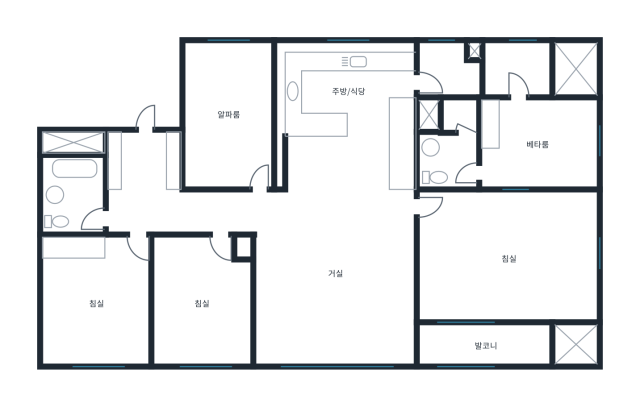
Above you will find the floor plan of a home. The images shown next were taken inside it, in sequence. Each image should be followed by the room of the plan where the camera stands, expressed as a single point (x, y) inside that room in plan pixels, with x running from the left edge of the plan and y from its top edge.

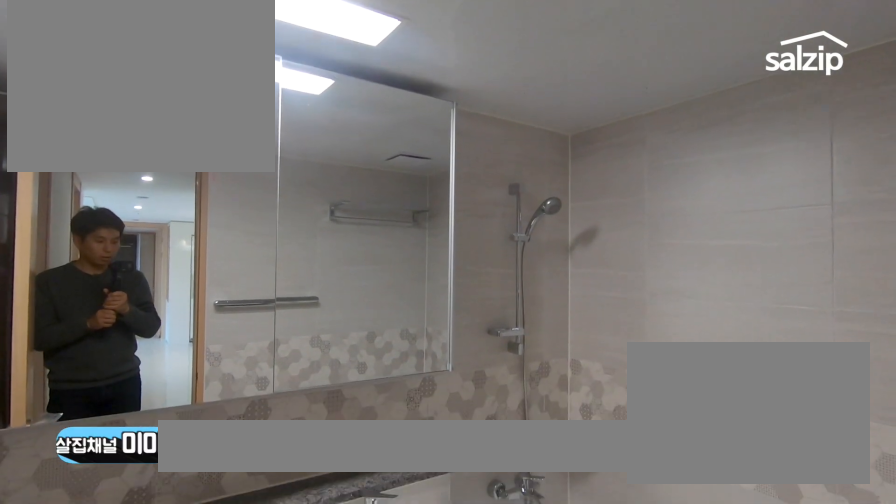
(74, 198)
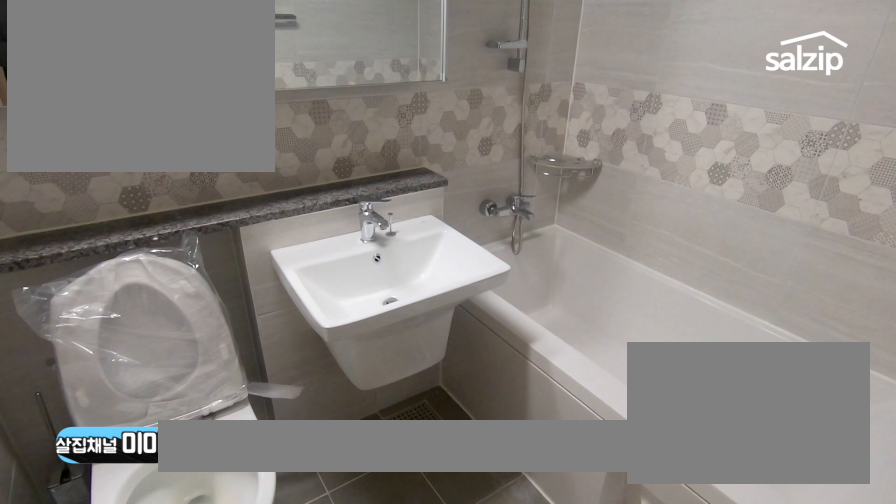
(74, 198)
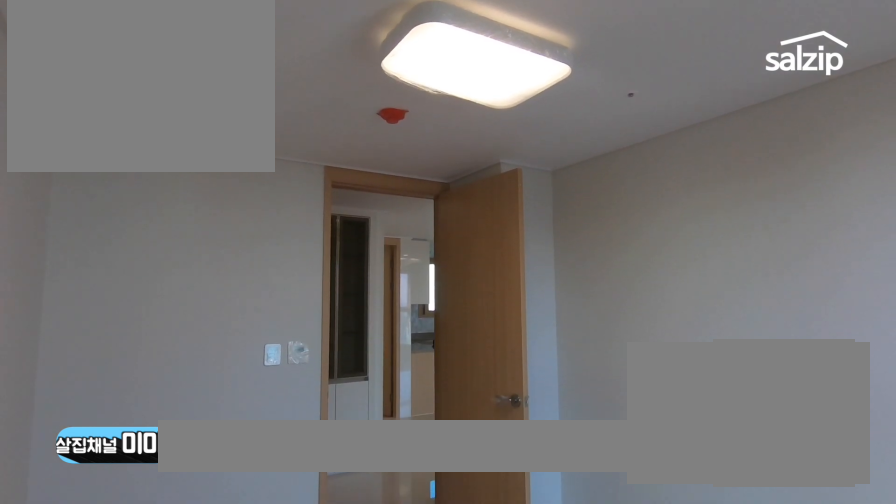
(201, 300)
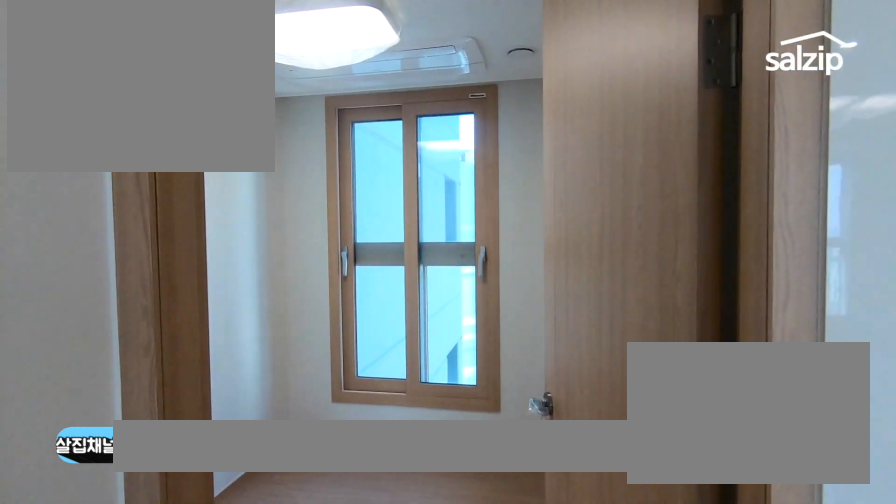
(229, 116)
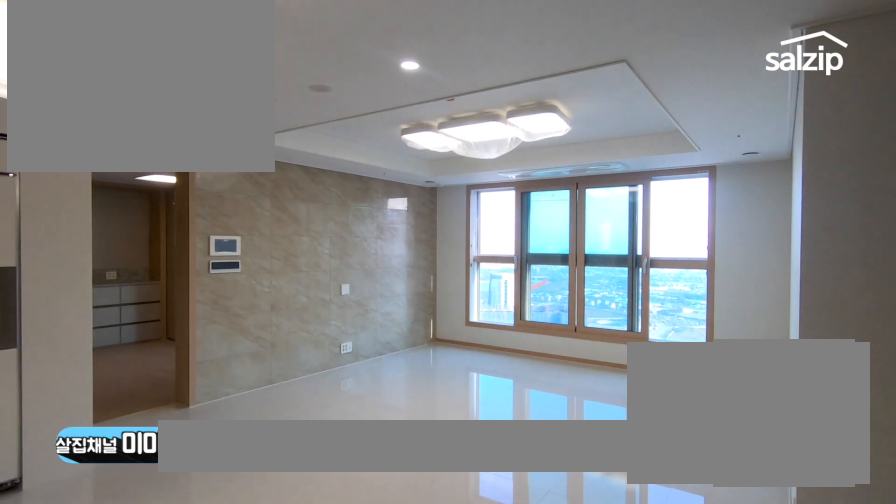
(337, 285)
